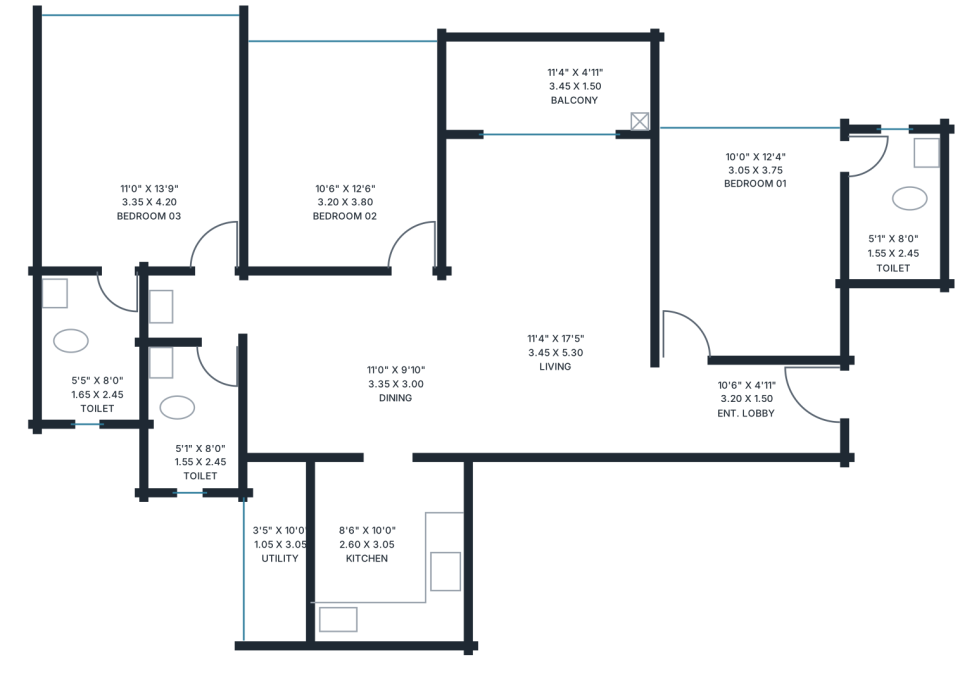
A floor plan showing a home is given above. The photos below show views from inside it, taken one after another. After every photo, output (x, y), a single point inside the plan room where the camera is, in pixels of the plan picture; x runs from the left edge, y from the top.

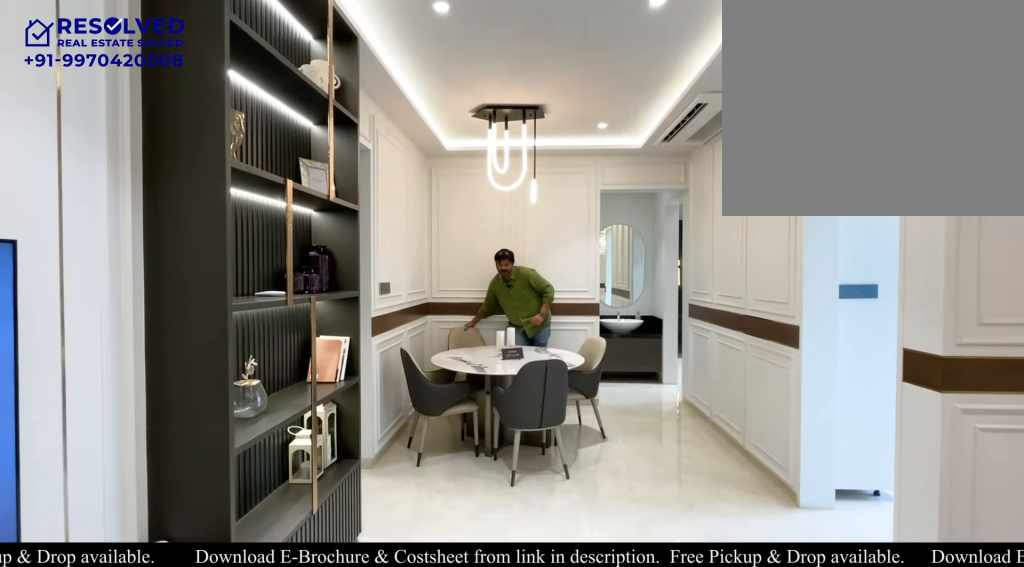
(348, 364)
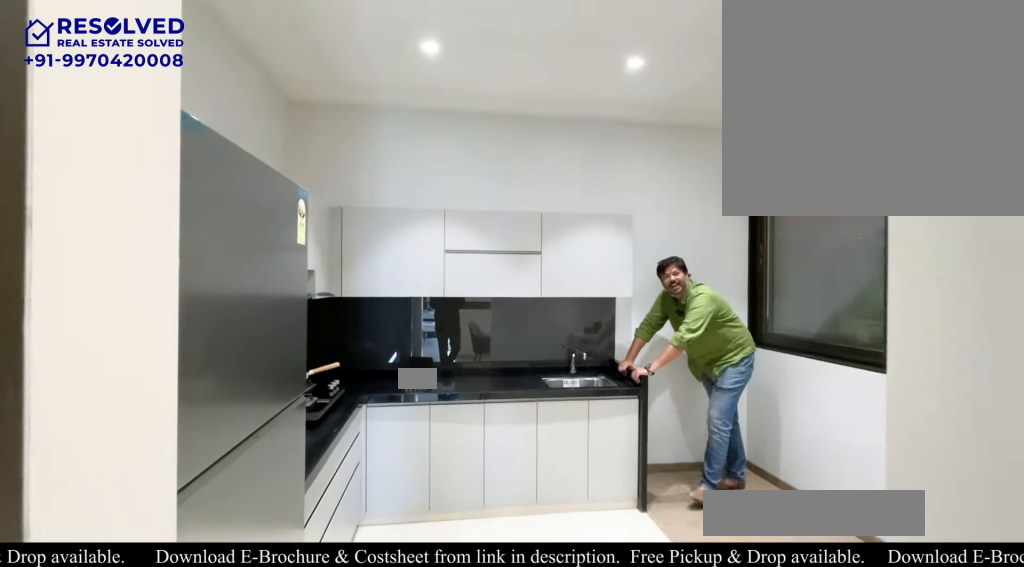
(388, 550)
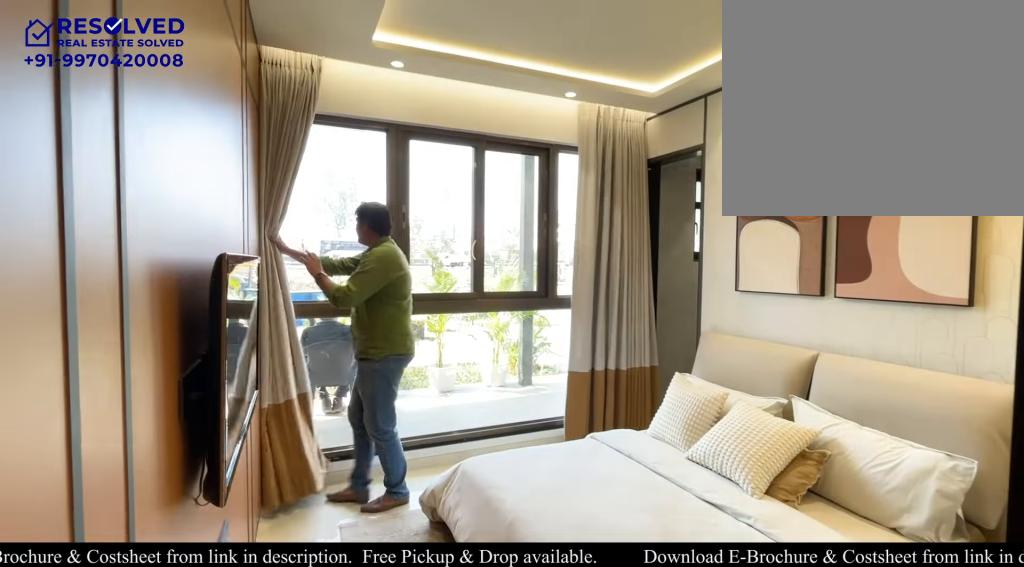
(750, 243)
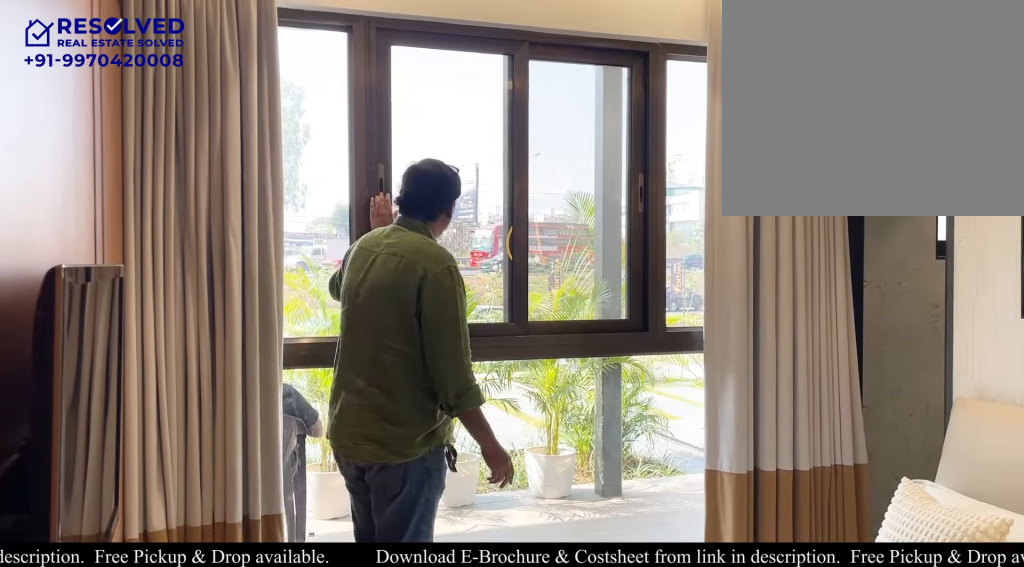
(750, 243)
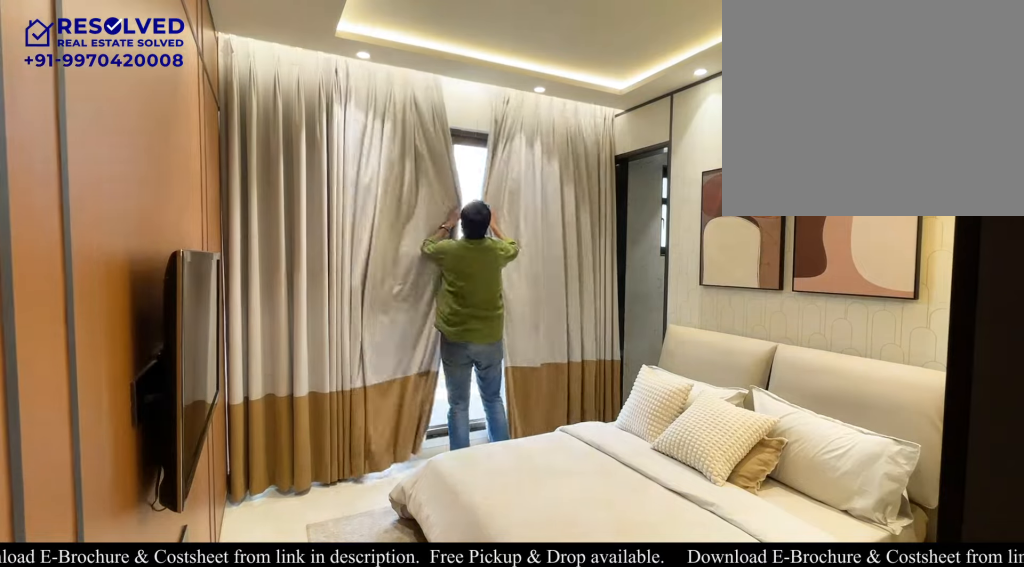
(750, 243)
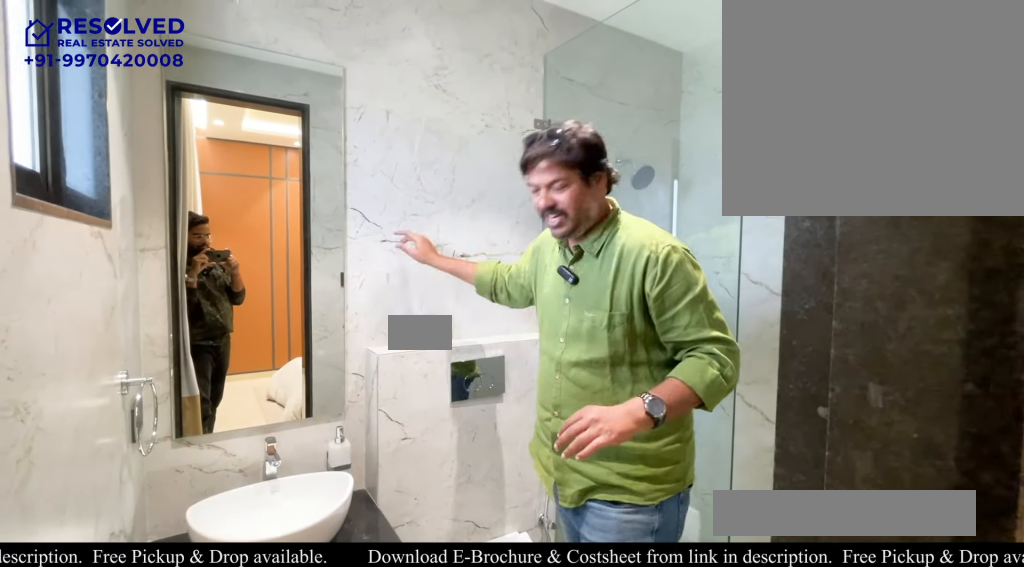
(893, 208)
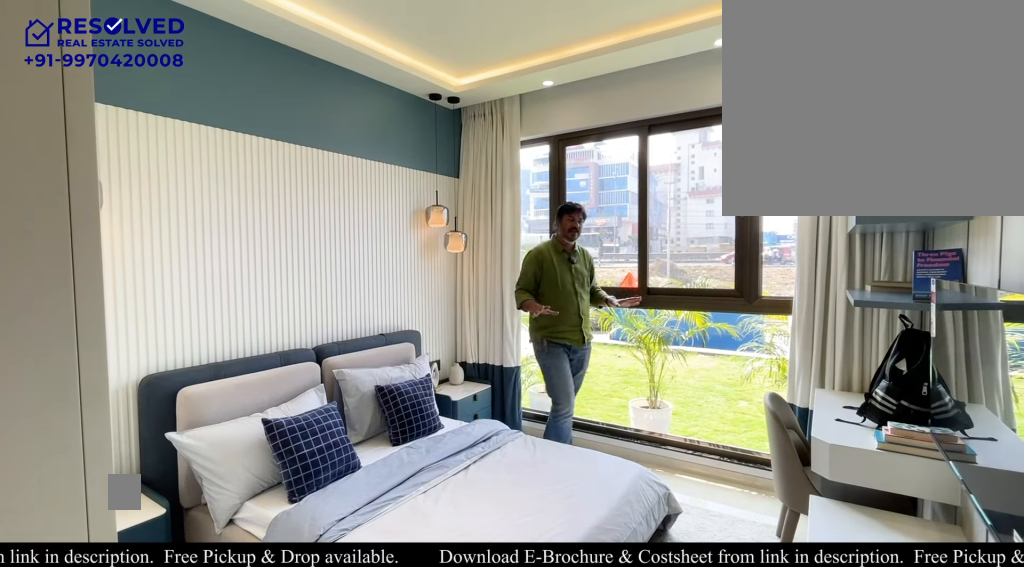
(343, 154)
